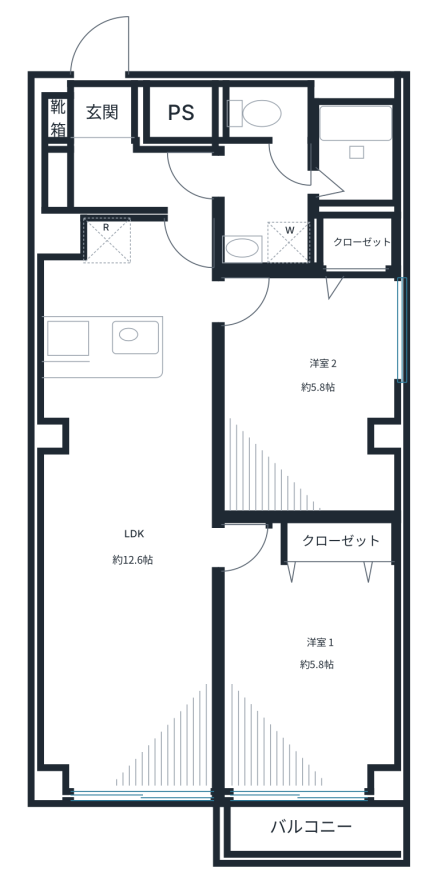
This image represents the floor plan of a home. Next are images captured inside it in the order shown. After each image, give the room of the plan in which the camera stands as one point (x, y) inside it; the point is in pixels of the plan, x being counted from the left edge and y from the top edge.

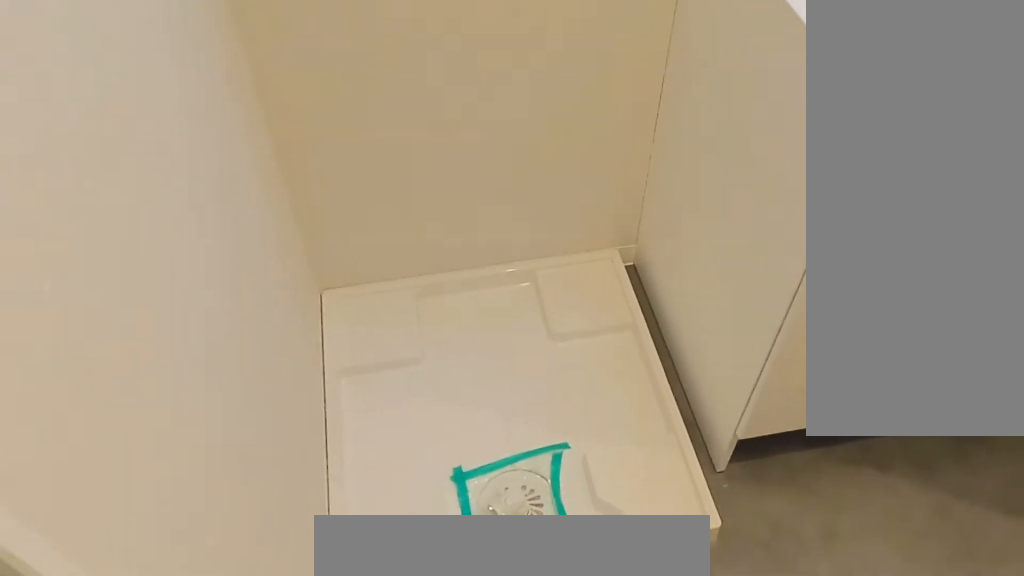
(298, 193)
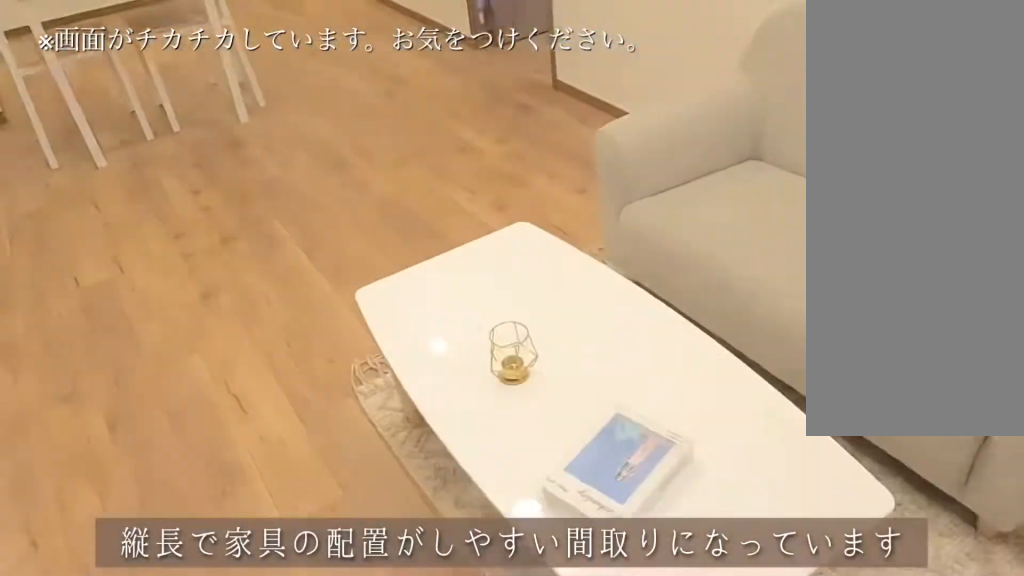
(136, 559)
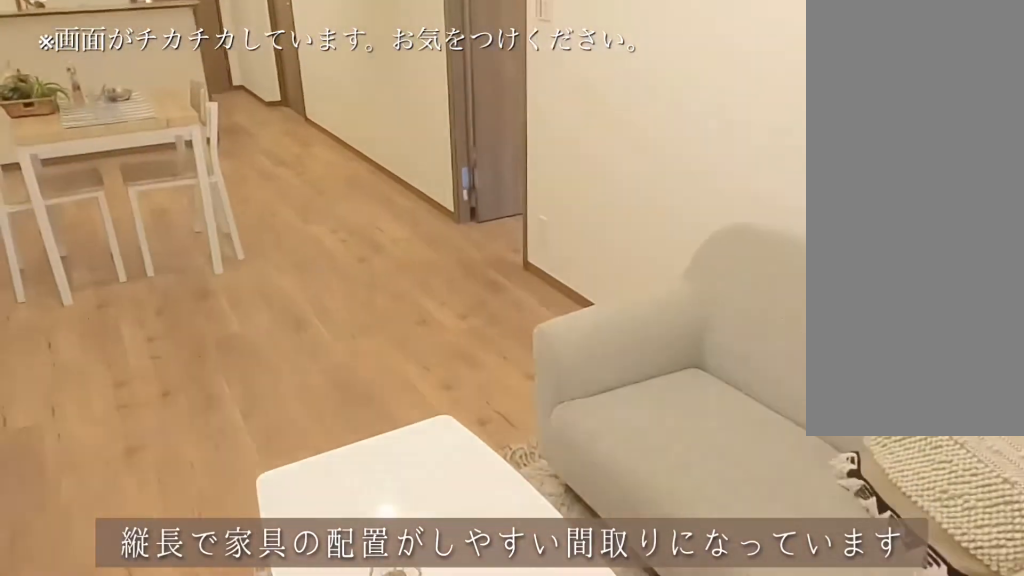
(135, 559)
